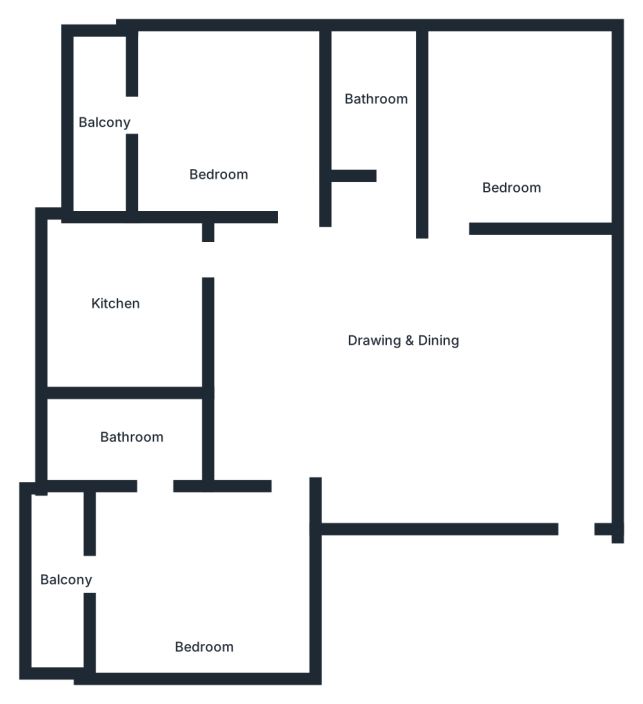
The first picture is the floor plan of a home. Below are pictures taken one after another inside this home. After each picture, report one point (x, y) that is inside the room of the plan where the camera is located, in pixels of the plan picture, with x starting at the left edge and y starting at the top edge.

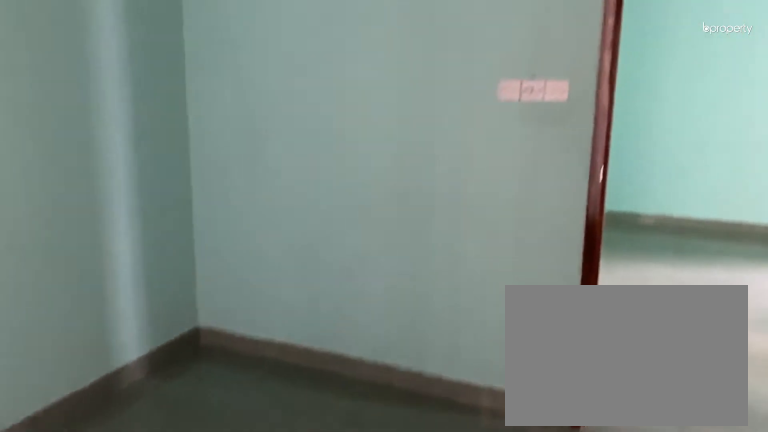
(512, 130)
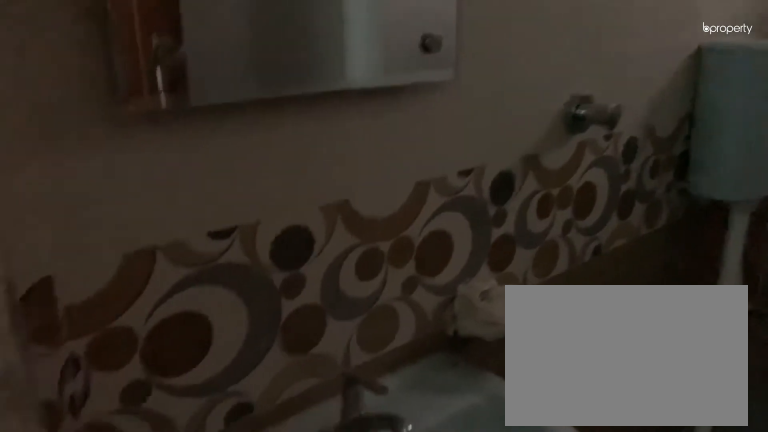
(379, 116)
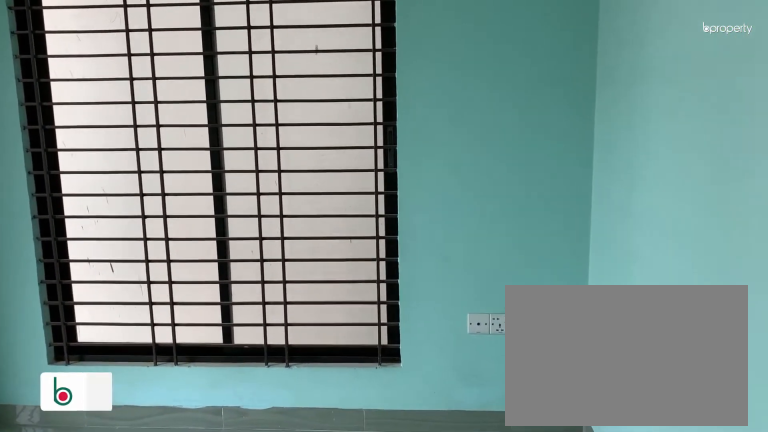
(216, 120)
